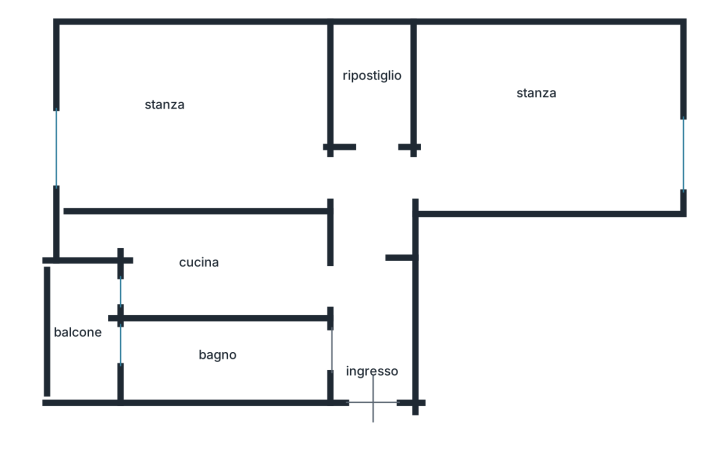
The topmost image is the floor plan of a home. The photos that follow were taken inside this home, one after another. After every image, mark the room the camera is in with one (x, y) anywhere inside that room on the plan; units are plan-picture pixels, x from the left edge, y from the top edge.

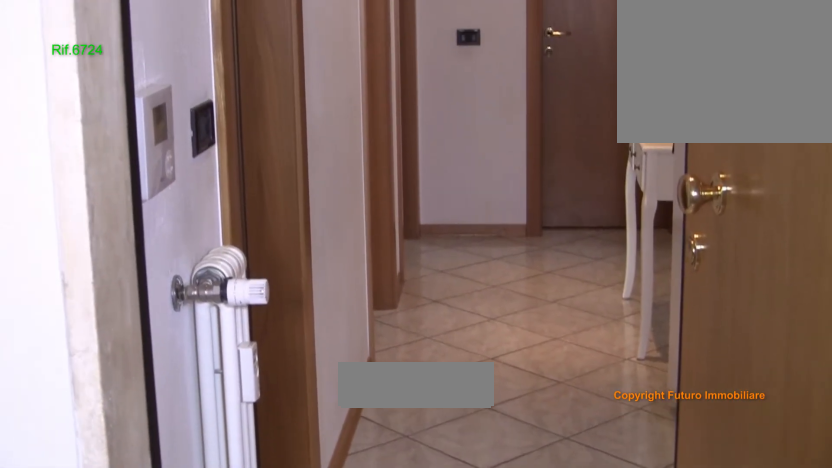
(371, 258)
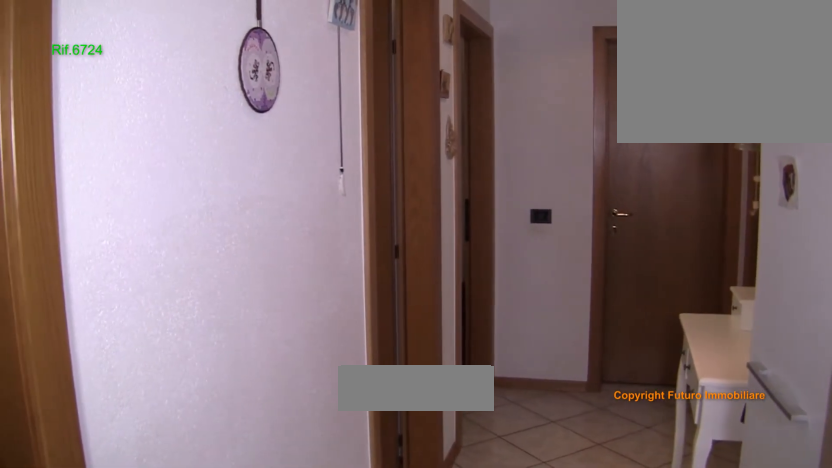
(371, 258)
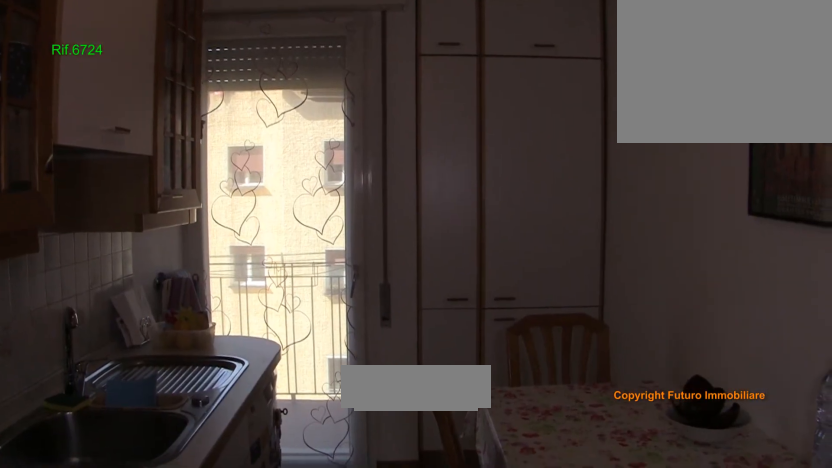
(228, 265)
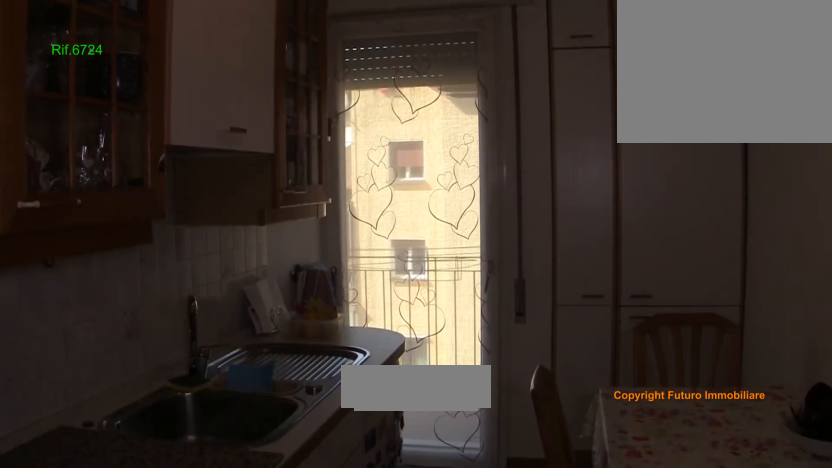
(228, 265)
